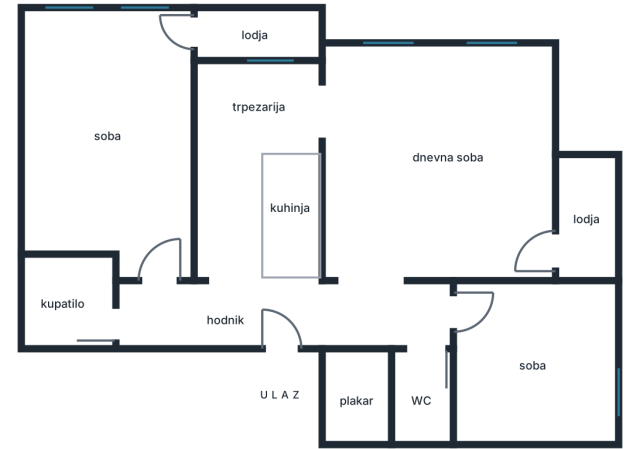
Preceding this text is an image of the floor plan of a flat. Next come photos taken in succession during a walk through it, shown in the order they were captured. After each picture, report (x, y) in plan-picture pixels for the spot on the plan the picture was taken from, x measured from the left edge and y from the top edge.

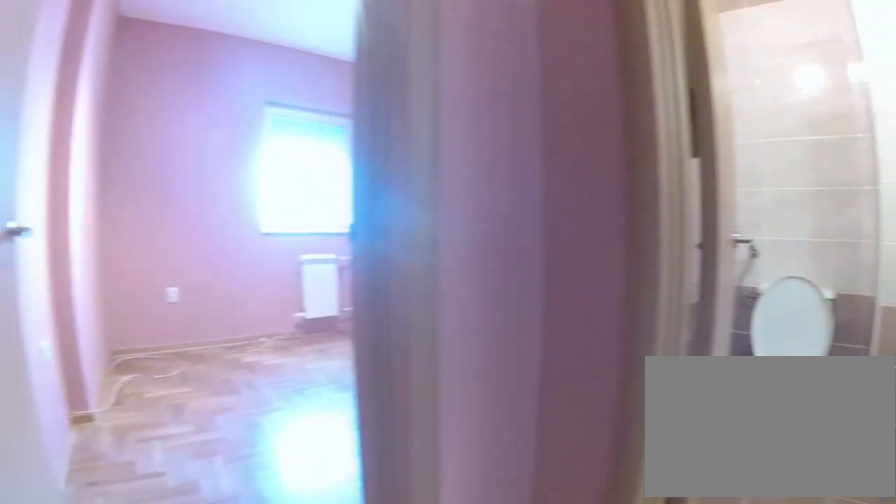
(383, 325)
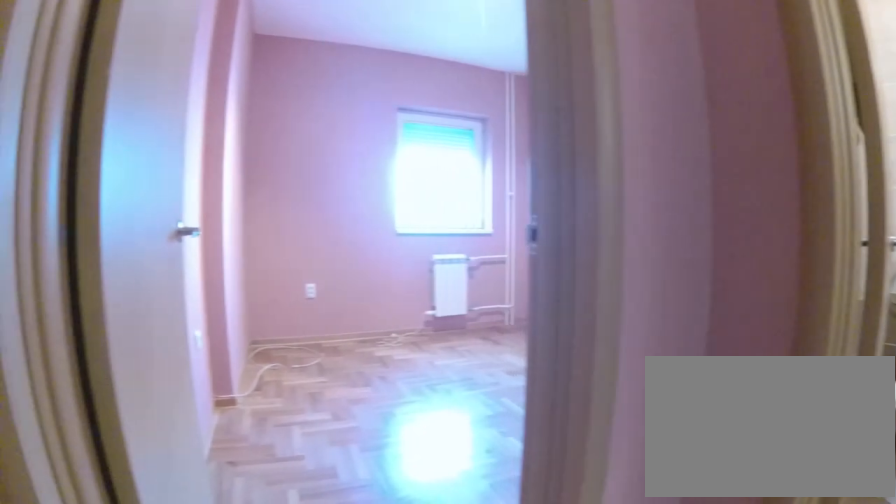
(381, 322)
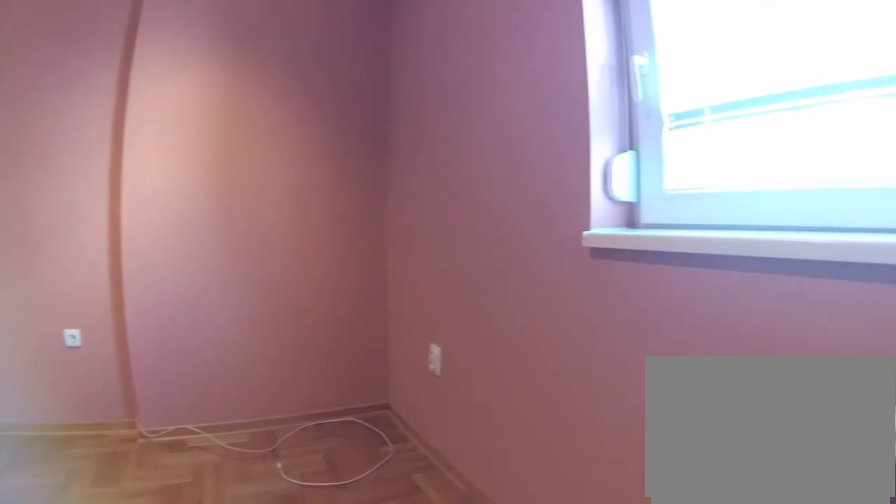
(576, 424)
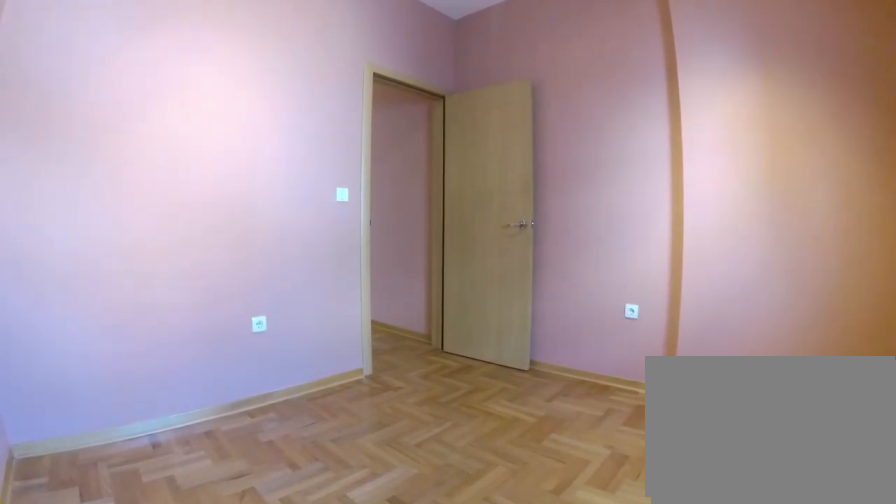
(594, 415)
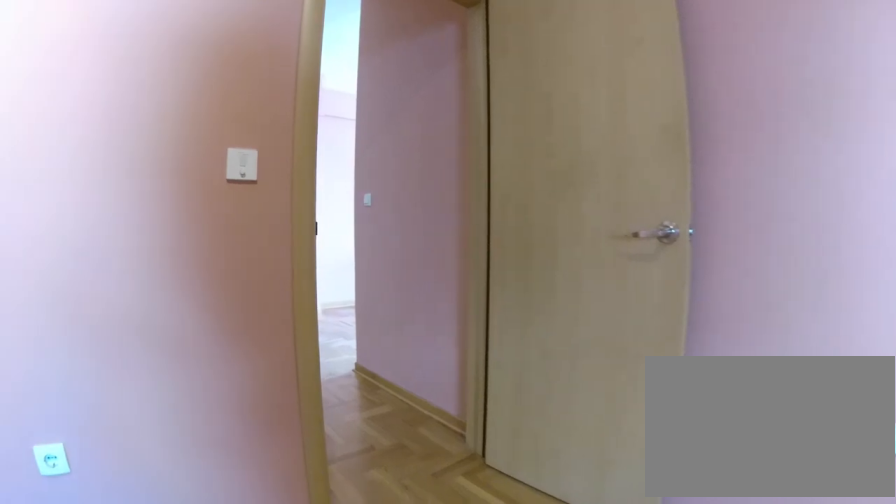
(505, 348)
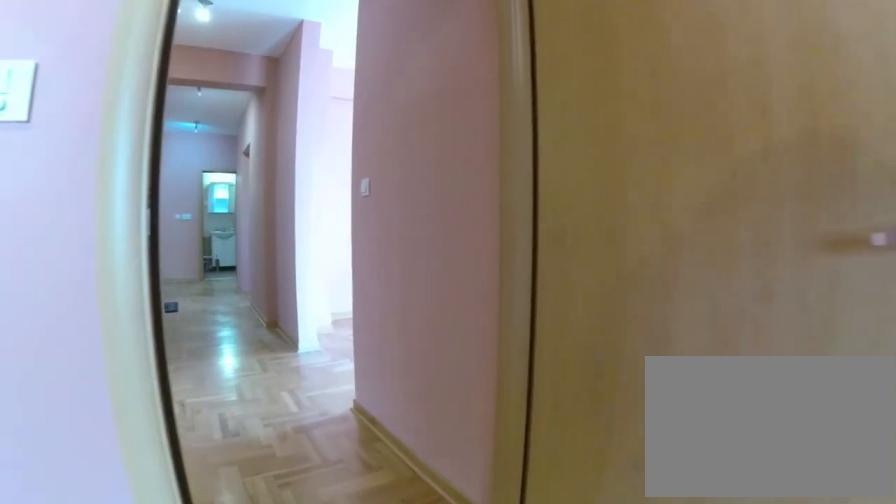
(490, 332)
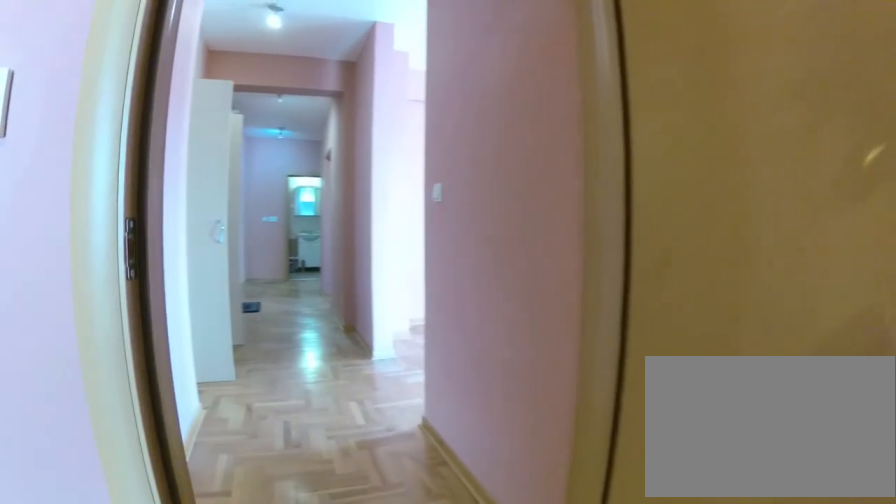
(486, 327)
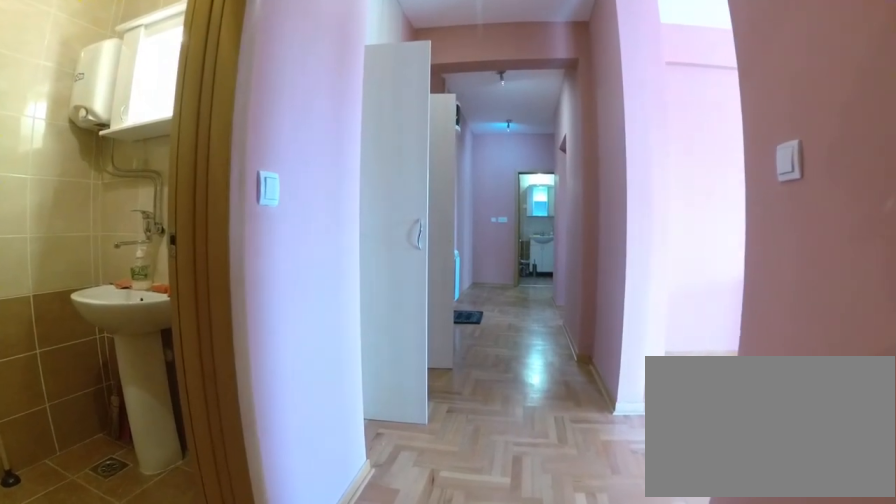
(429, 313)
